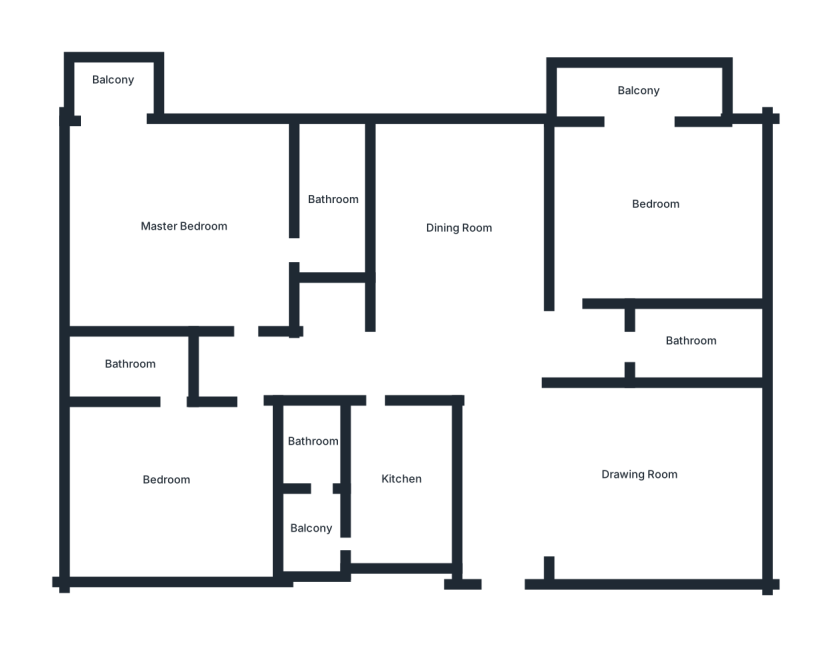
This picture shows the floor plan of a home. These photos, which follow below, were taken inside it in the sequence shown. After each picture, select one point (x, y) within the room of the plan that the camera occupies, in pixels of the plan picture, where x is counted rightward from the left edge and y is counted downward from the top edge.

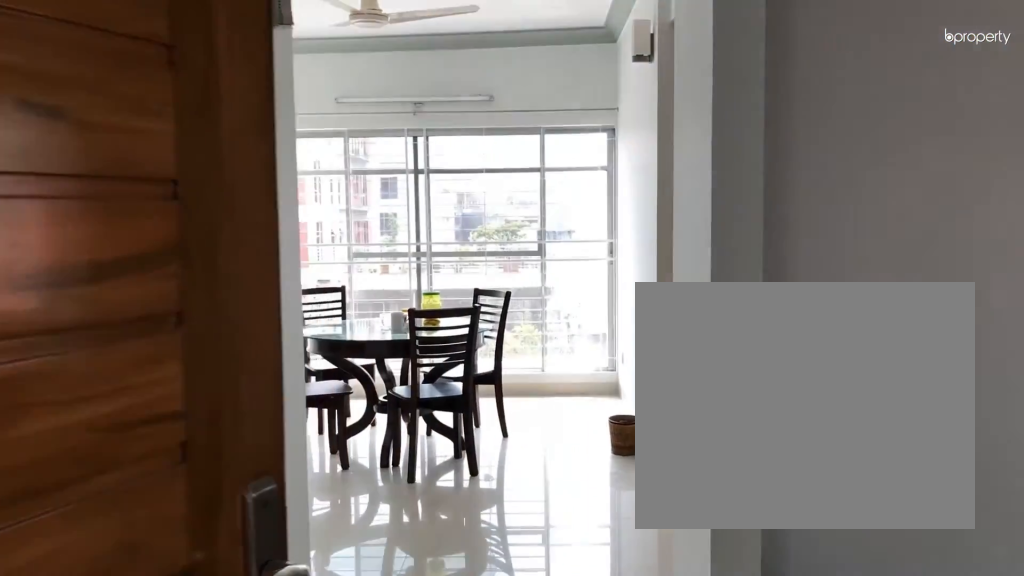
(505, 572)
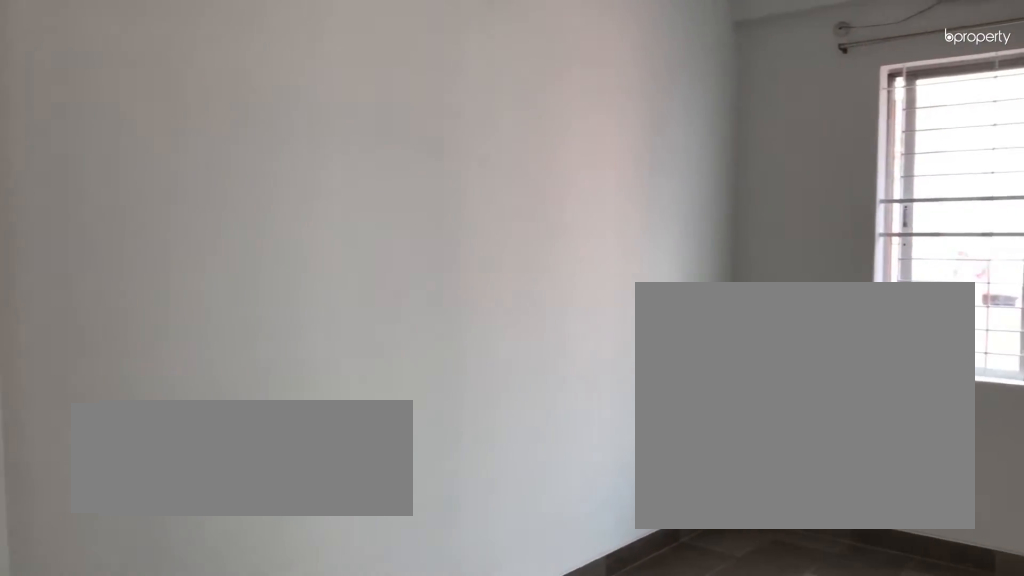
(632, 472)
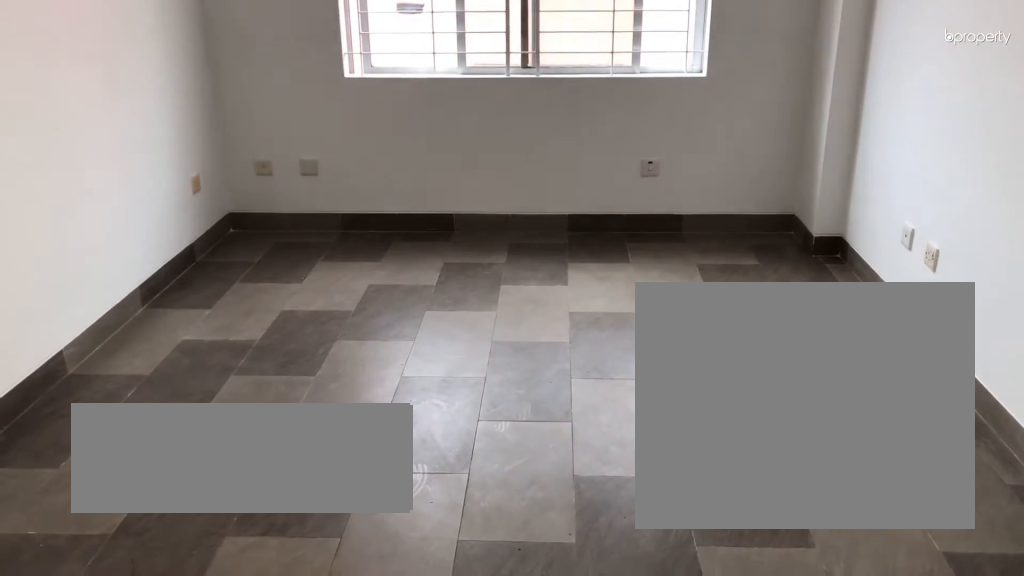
(633, 472)
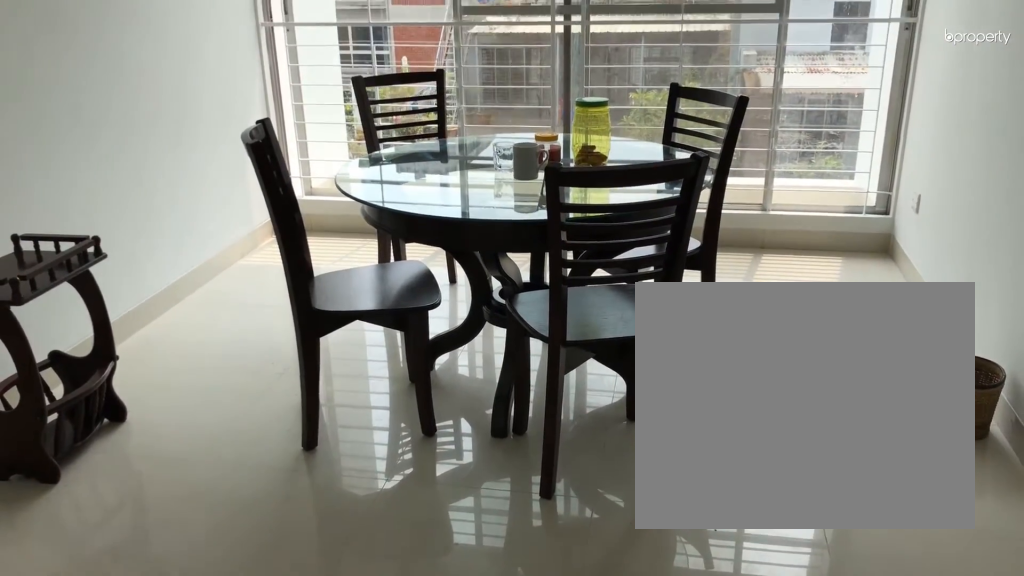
(460, 225)
